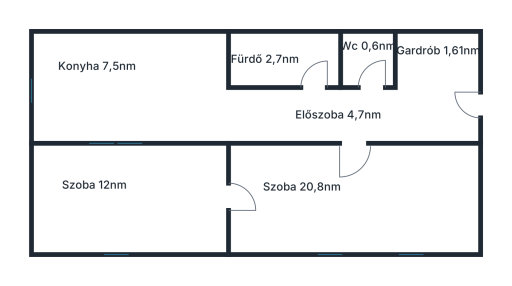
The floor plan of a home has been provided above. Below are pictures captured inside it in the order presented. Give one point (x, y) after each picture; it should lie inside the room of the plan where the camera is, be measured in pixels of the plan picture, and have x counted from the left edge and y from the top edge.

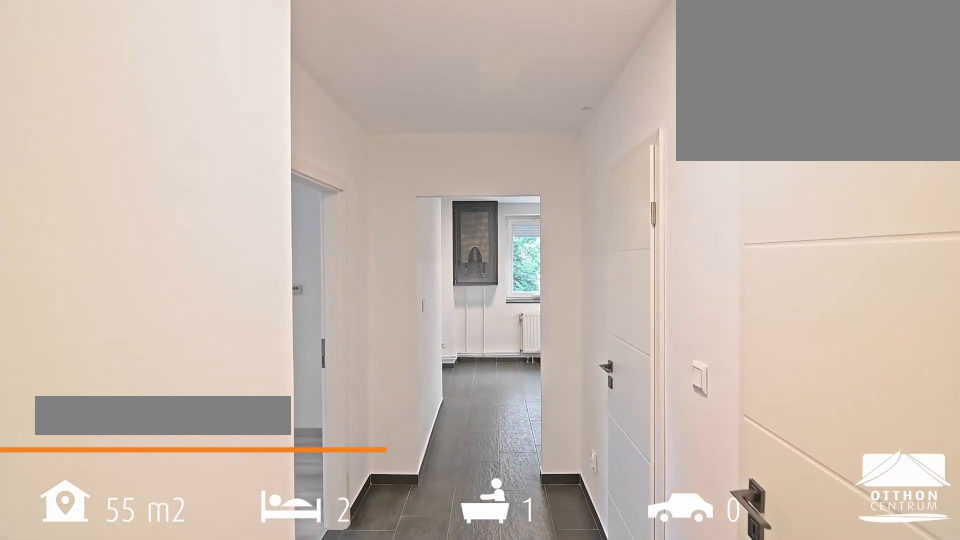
(438, 87)
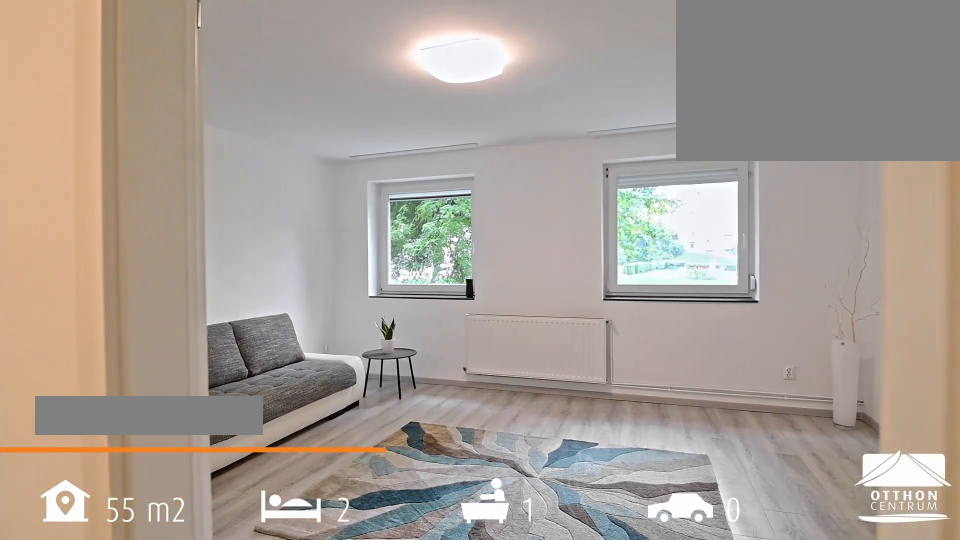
(353, 199)
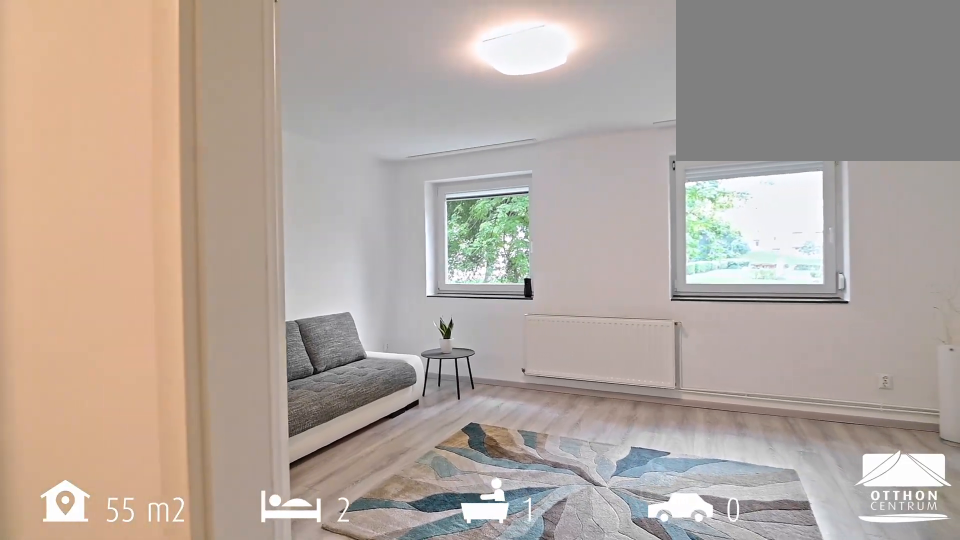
(353, 199)
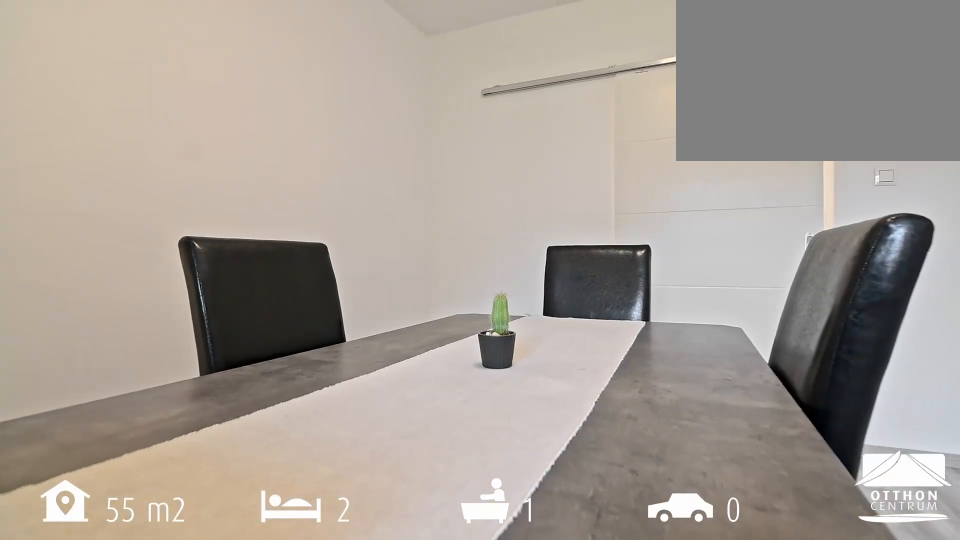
(128, 199)
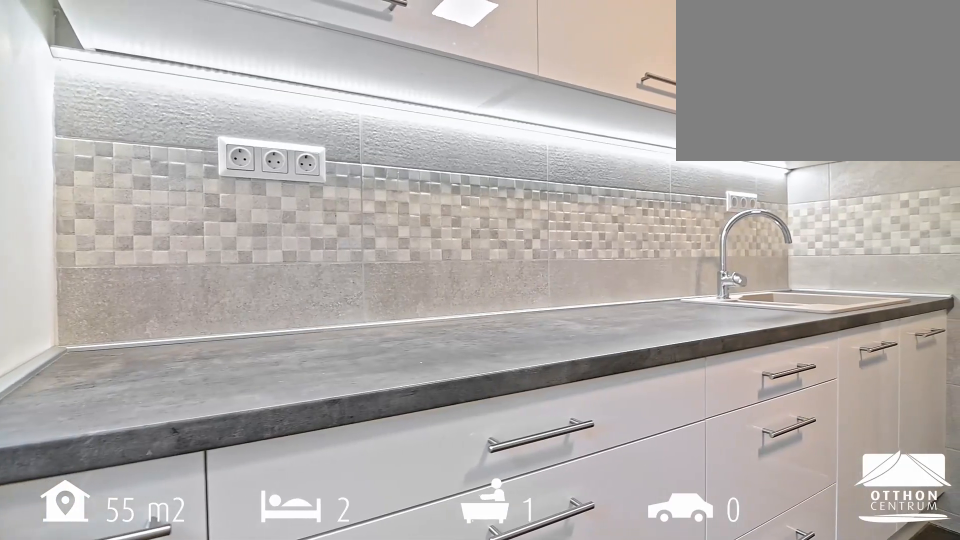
(128, 91)
